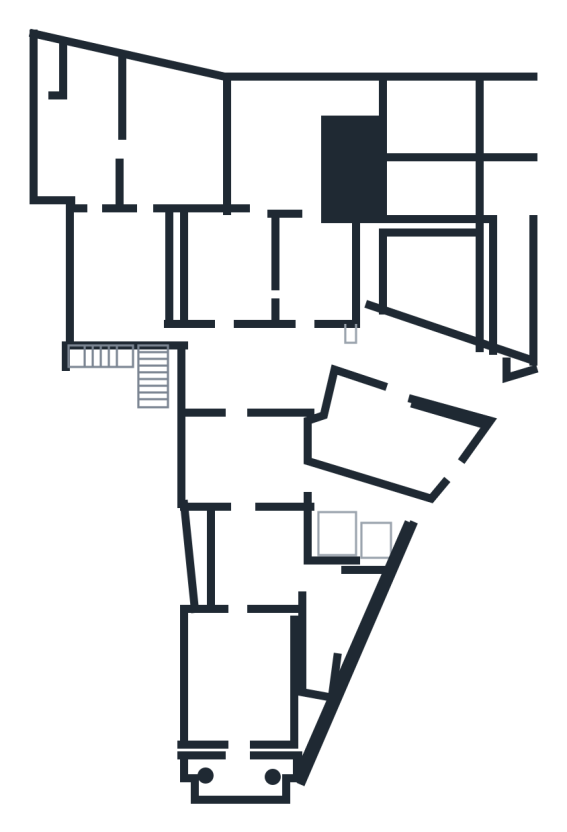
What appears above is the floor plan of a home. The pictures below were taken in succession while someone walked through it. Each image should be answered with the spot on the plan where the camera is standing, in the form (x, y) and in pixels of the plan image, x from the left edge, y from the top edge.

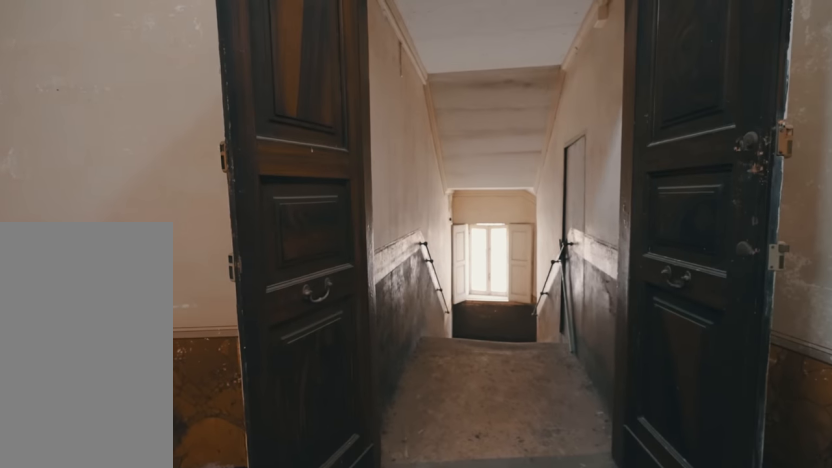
(243, 468)
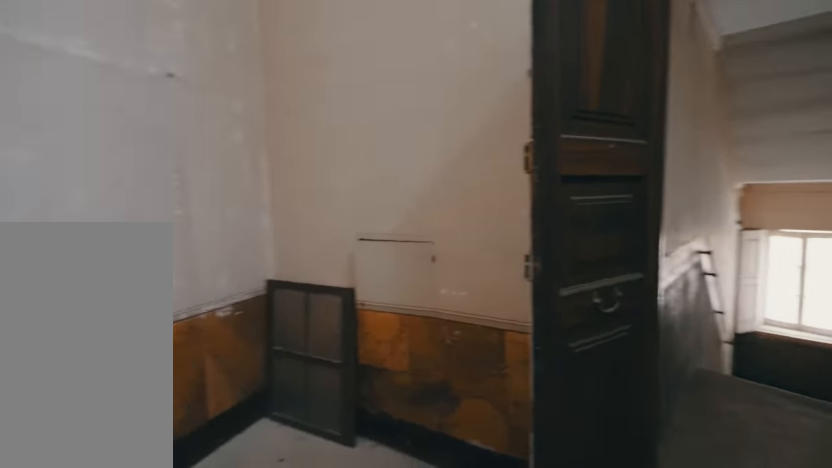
(243, 468)
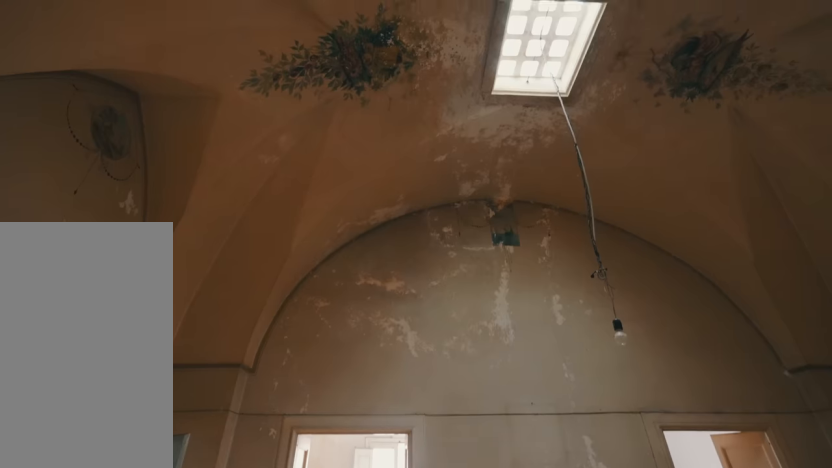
(258, 376)
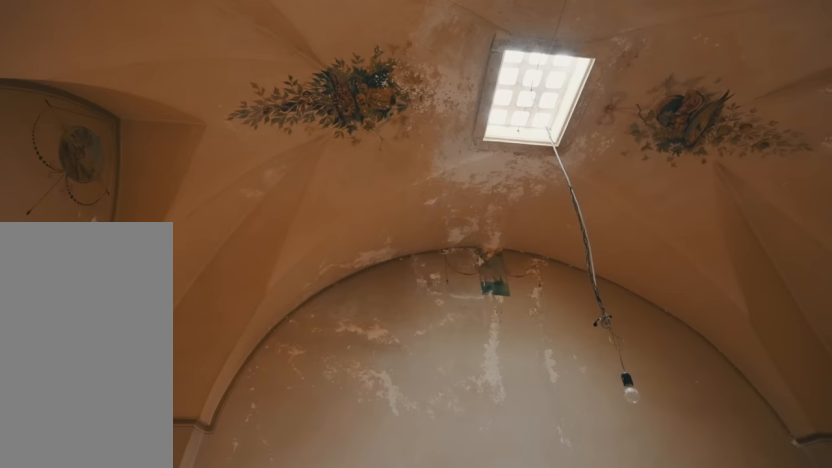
(258, 376)
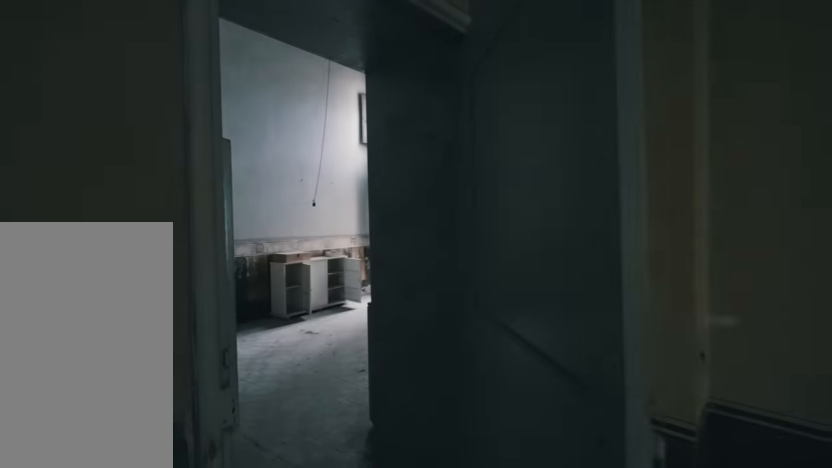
(256, 375)
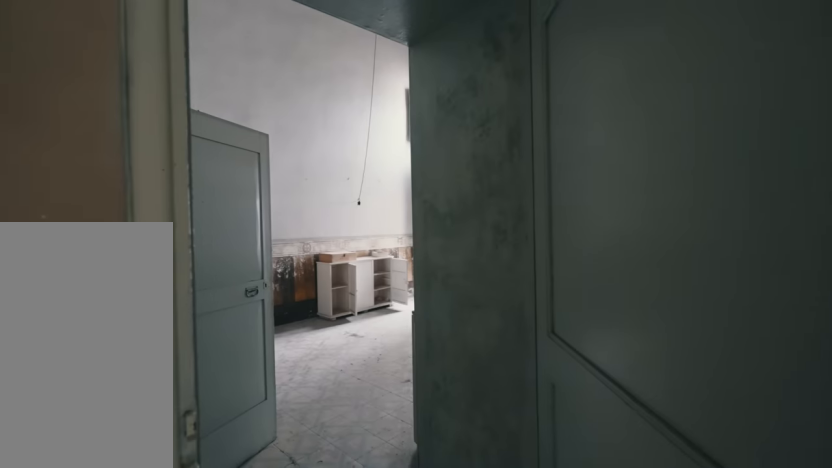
(240, 365)
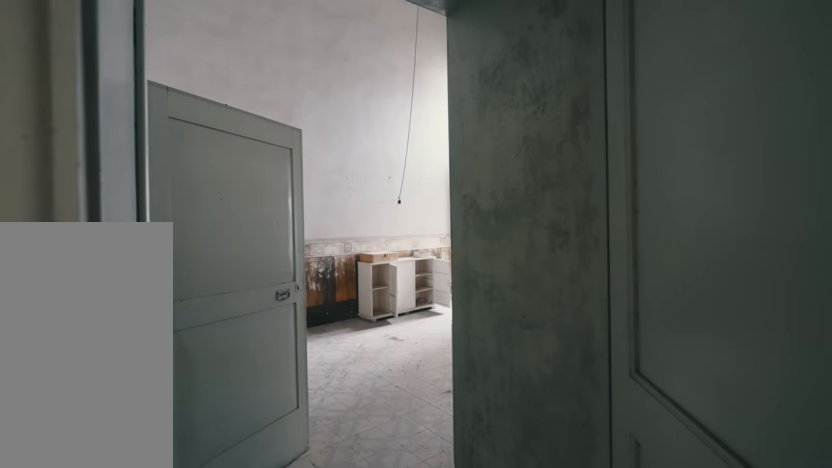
(221, 351)
